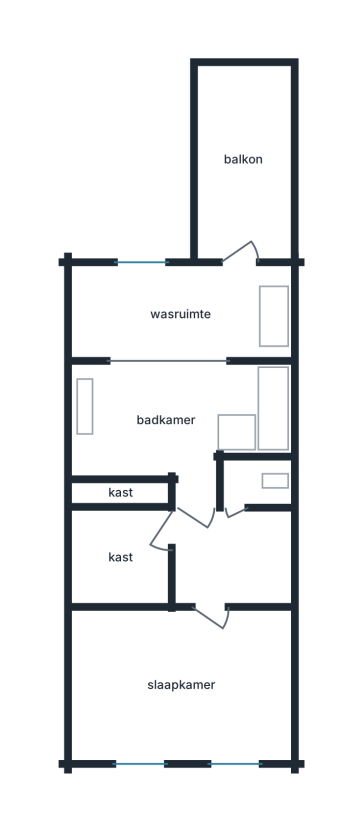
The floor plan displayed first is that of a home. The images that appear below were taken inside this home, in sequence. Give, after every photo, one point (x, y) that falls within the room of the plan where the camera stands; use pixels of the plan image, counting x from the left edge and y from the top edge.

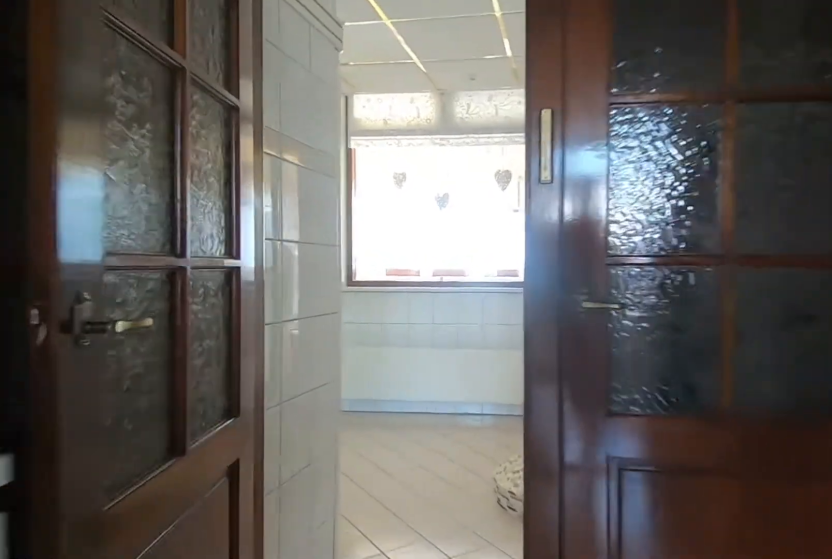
(215, 541)
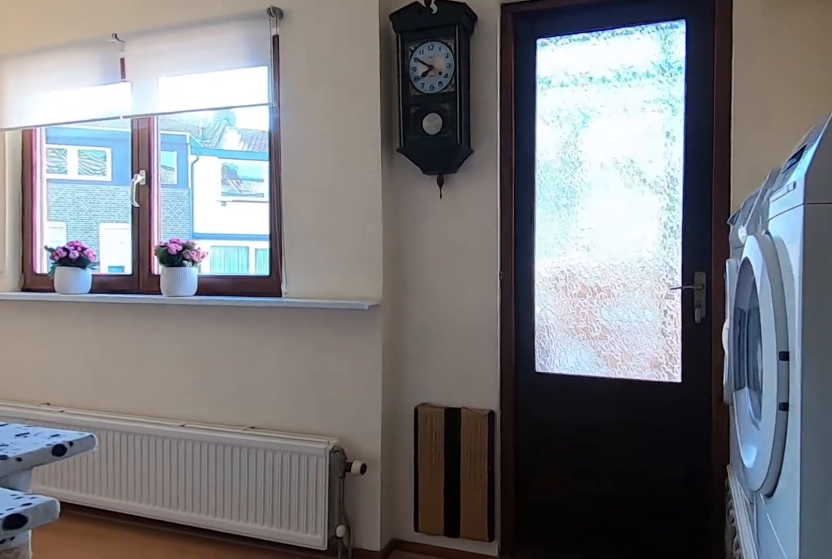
(156, 312)
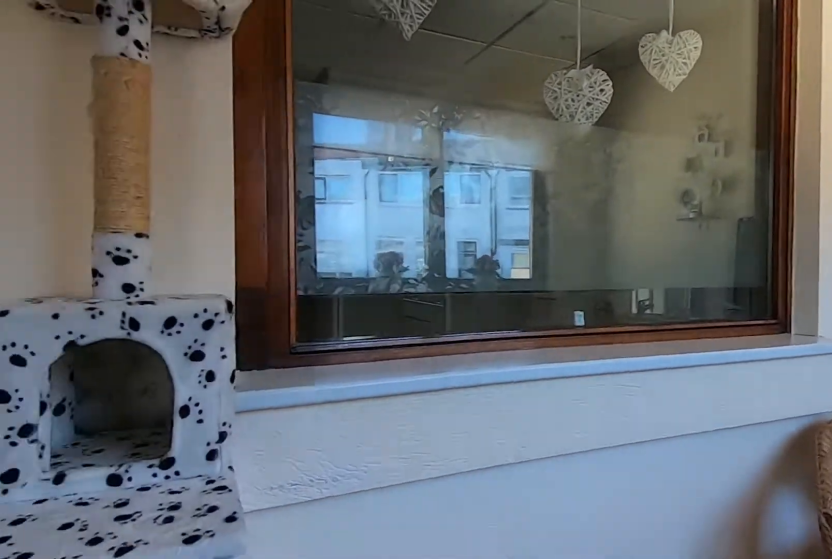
(156, 312)
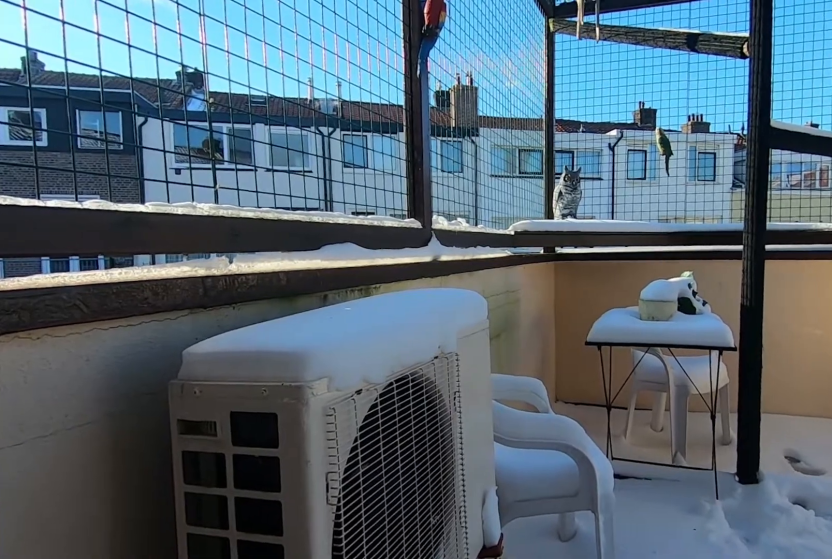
(242, 159)
